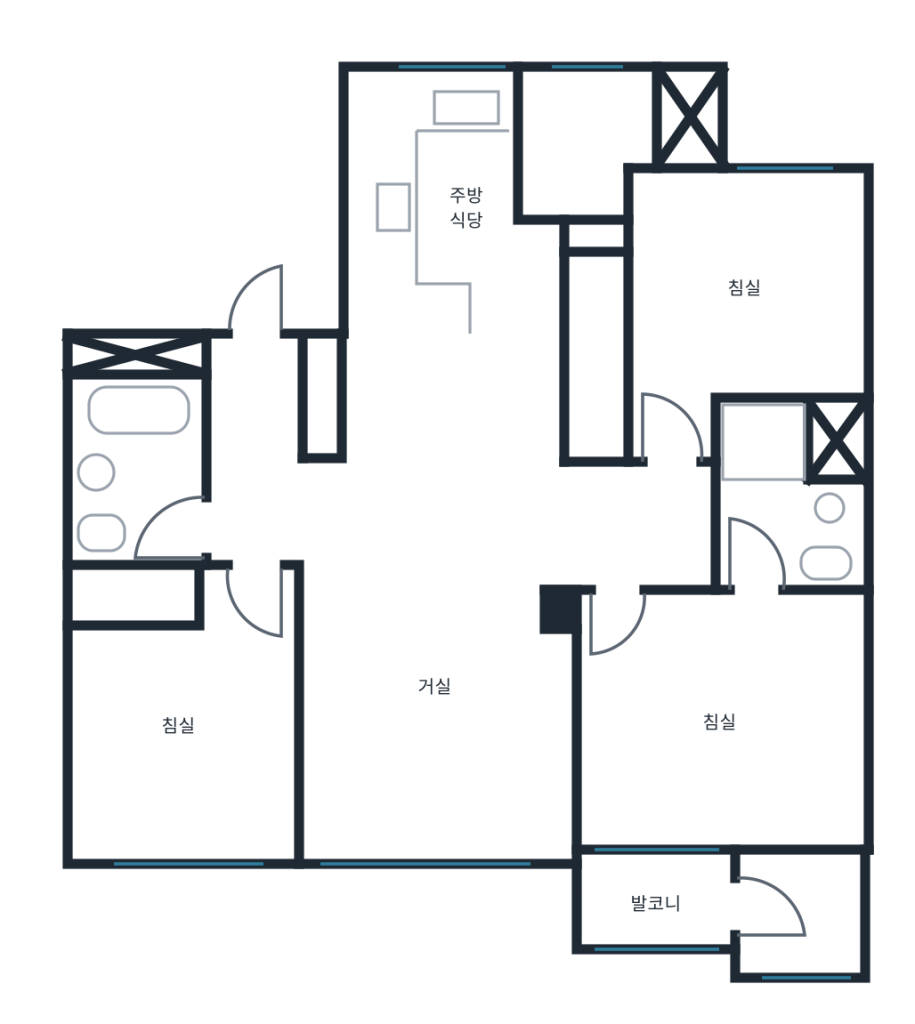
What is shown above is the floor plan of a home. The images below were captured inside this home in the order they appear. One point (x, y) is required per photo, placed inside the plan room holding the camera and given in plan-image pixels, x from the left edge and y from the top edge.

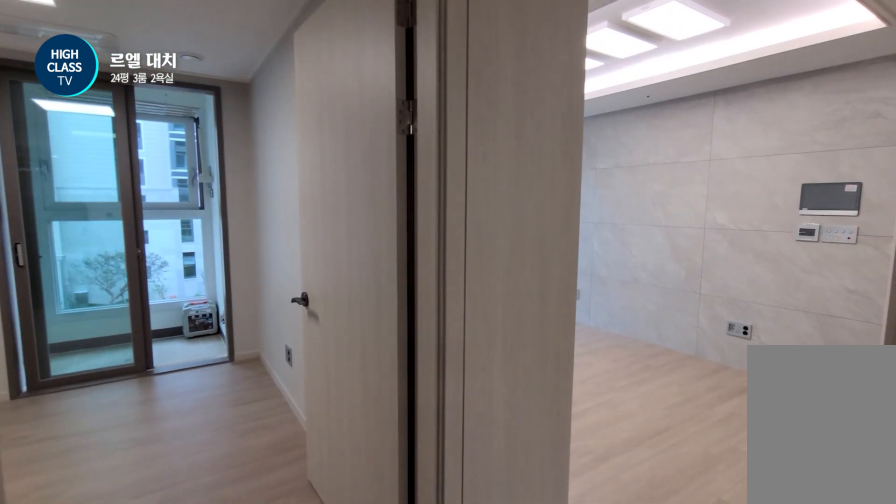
(645, 527)
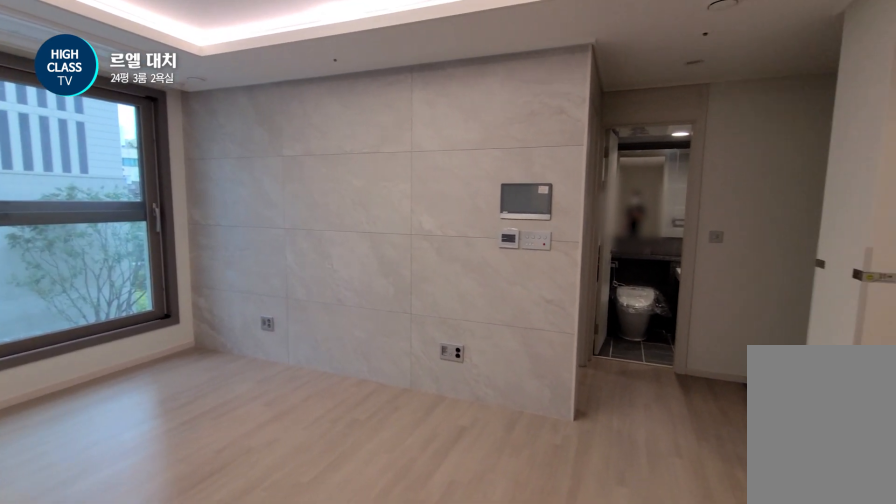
(435, 660)
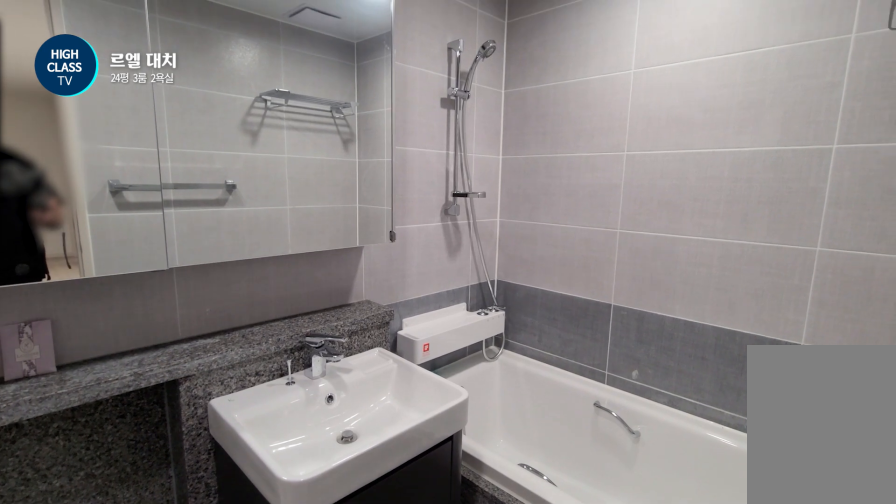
(133, 470)
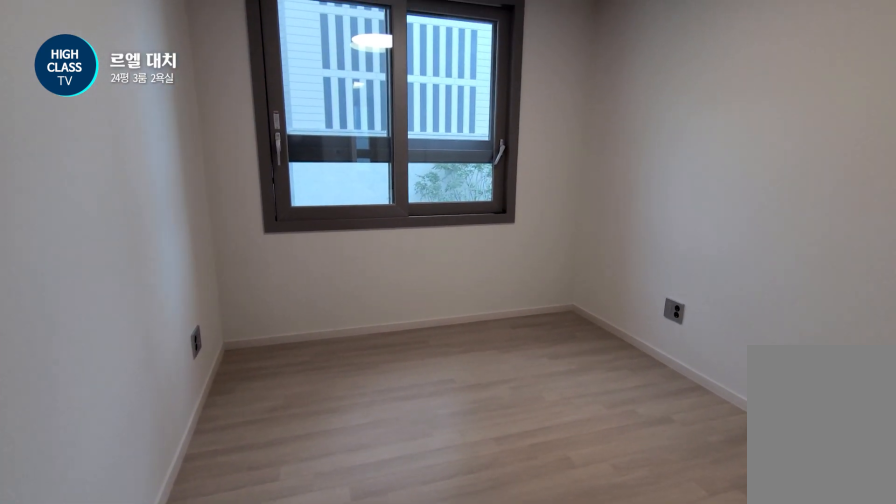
(185, 714)
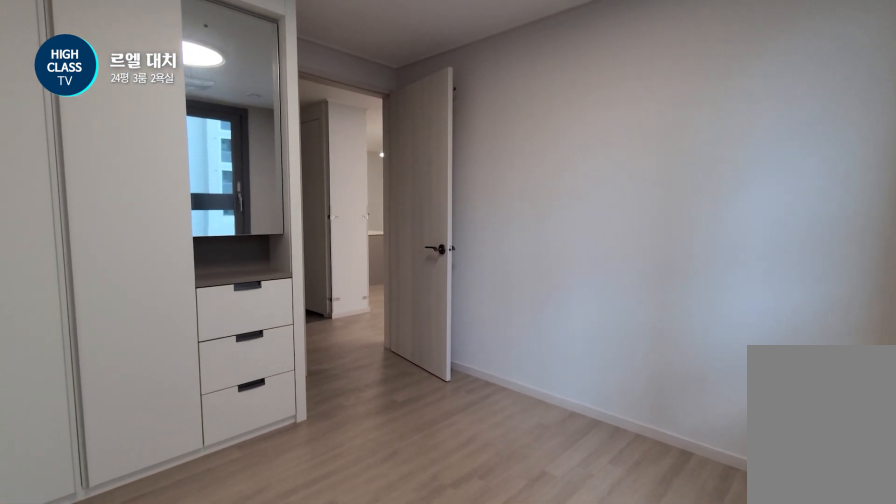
(185, 714)
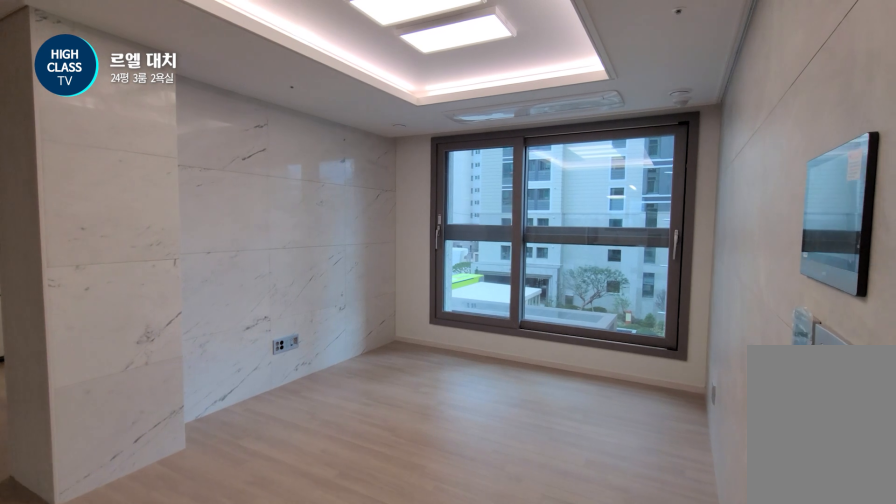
(435, 660)
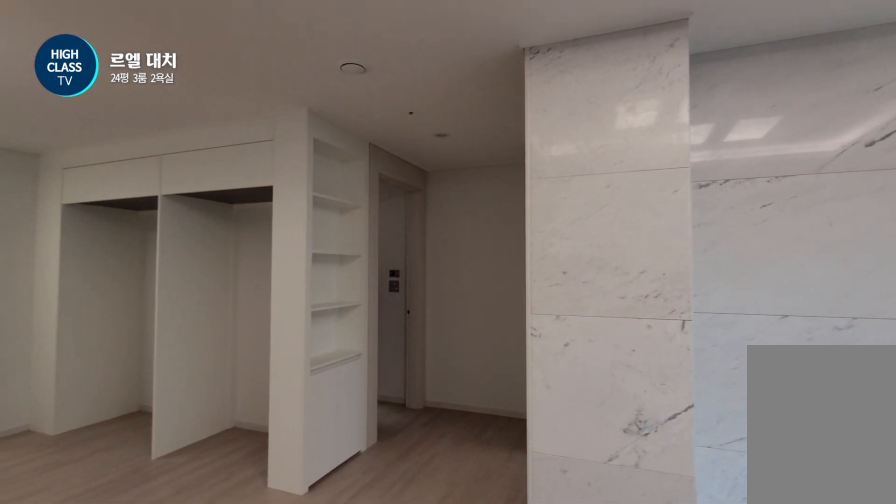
(435, 660)
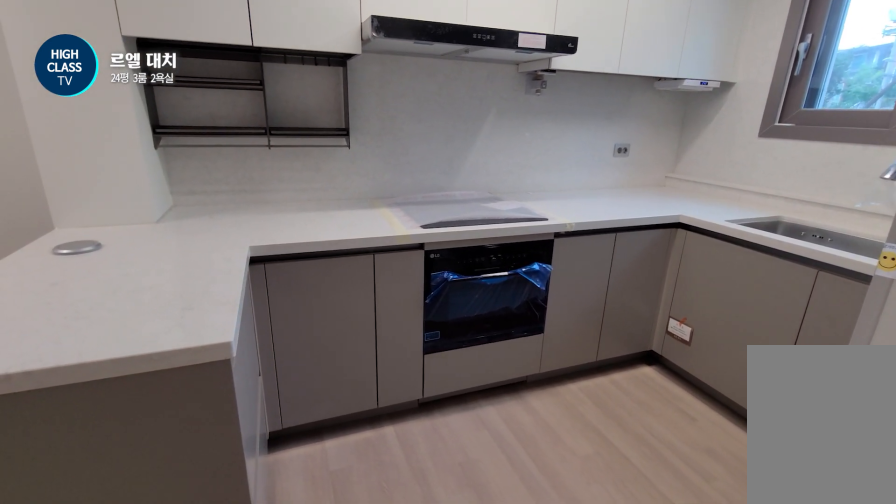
(467, 284)
